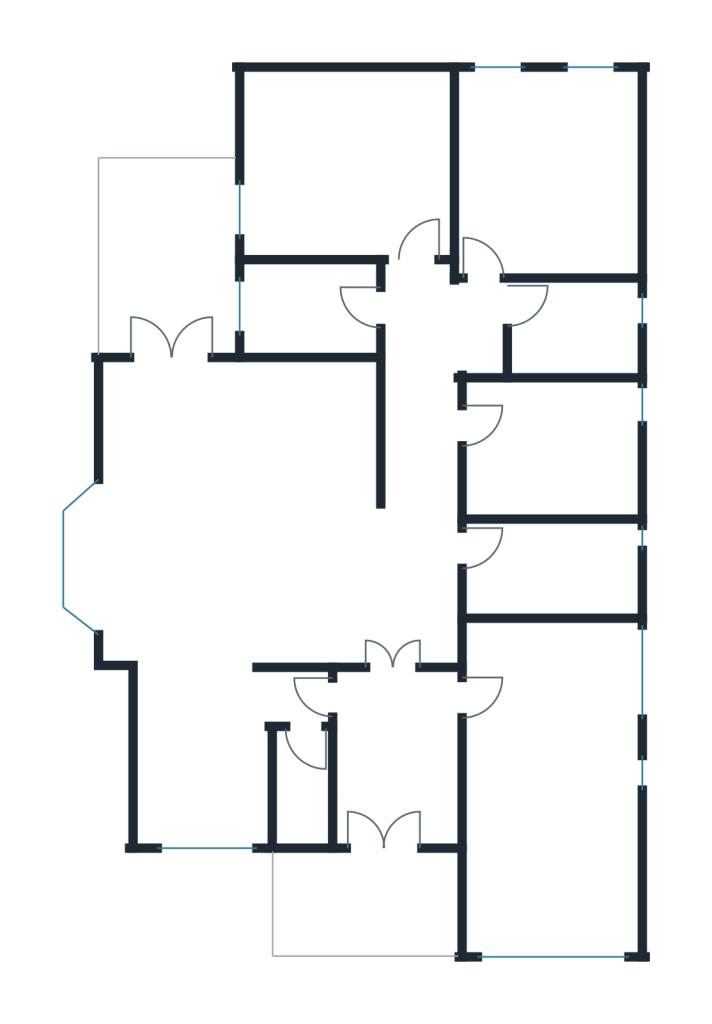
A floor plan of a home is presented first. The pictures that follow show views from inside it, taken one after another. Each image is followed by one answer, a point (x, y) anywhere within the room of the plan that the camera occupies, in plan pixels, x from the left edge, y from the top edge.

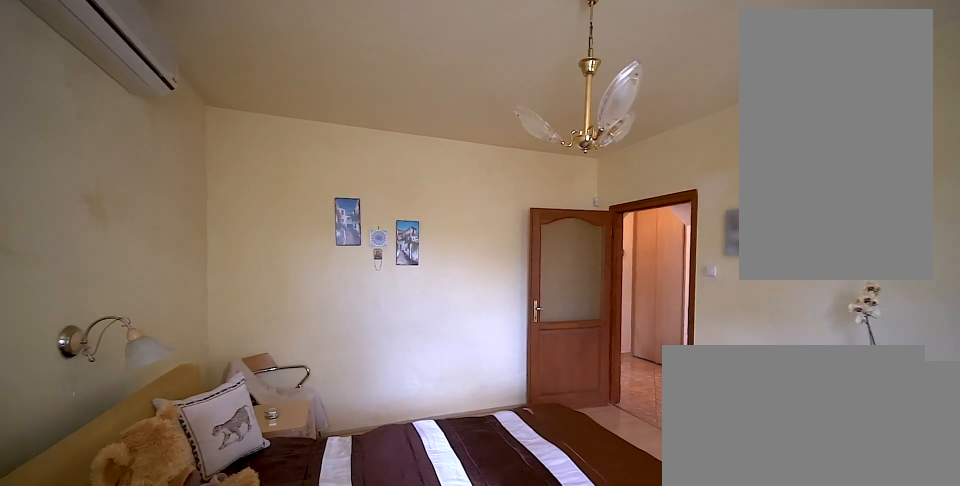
(352, 176)
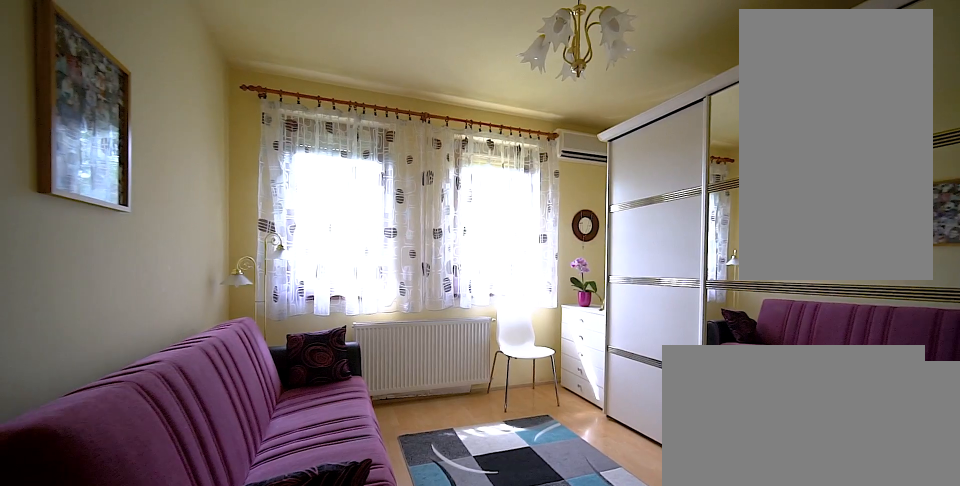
(549, 174)
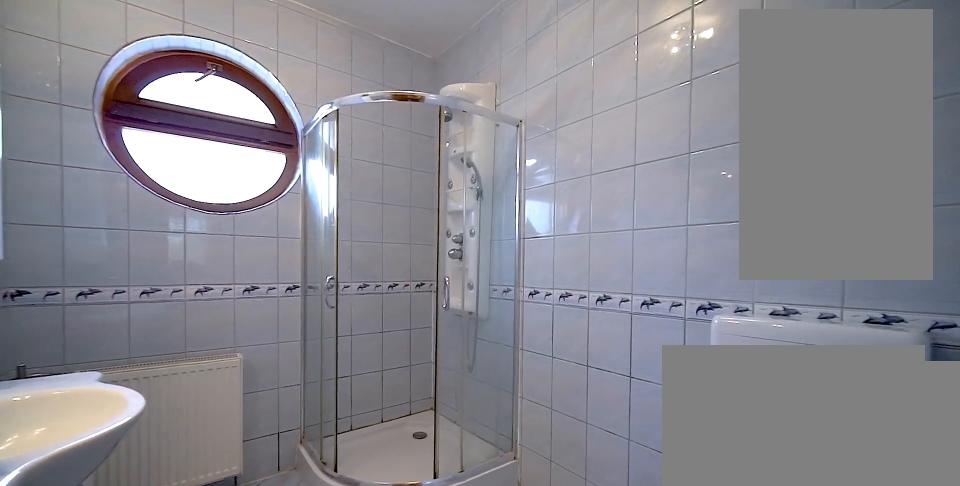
(578, 329)
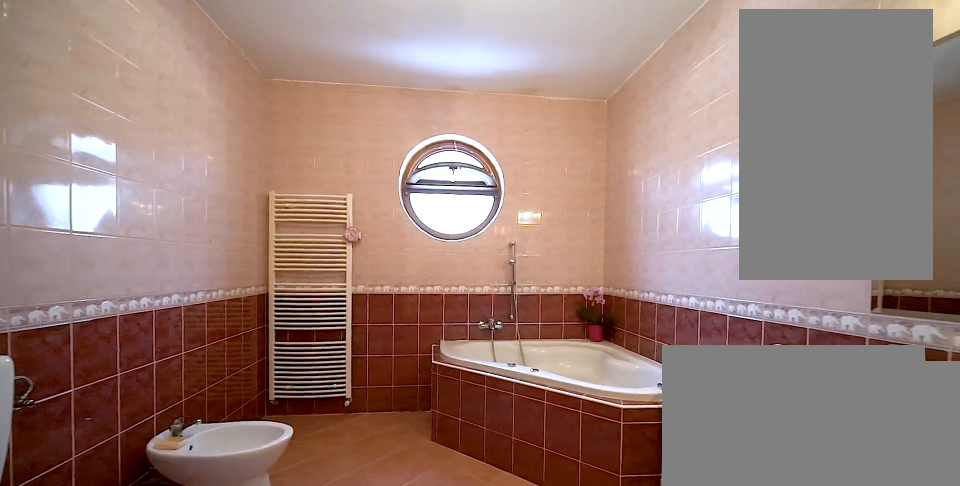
(544, 455)
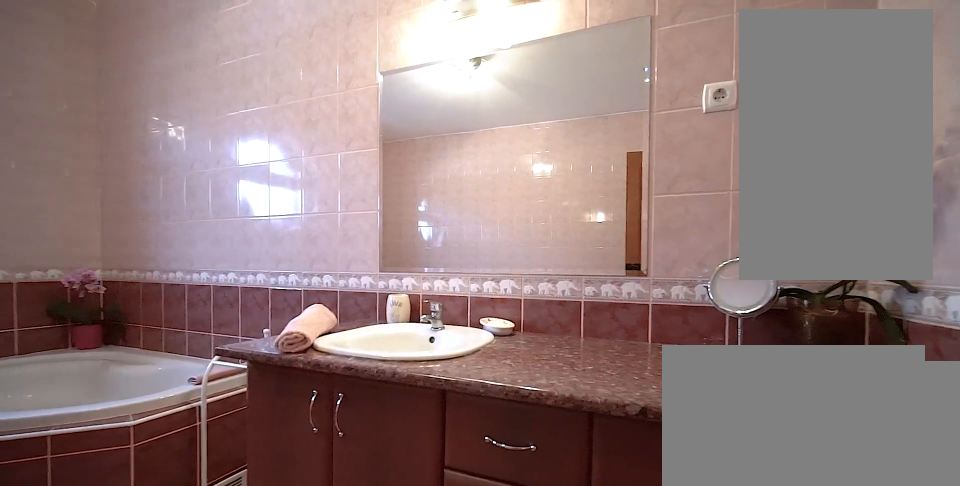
(544, 454)
